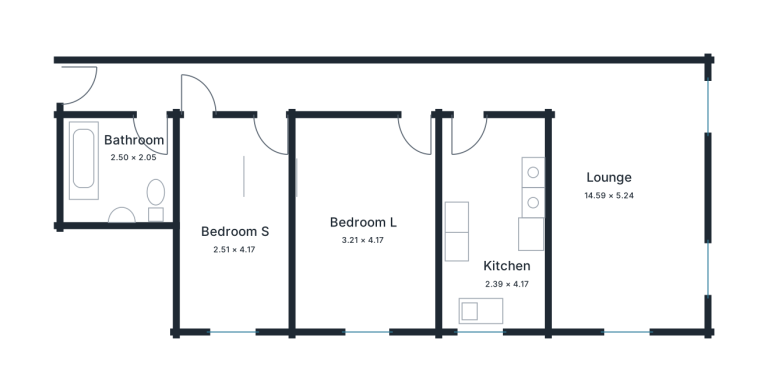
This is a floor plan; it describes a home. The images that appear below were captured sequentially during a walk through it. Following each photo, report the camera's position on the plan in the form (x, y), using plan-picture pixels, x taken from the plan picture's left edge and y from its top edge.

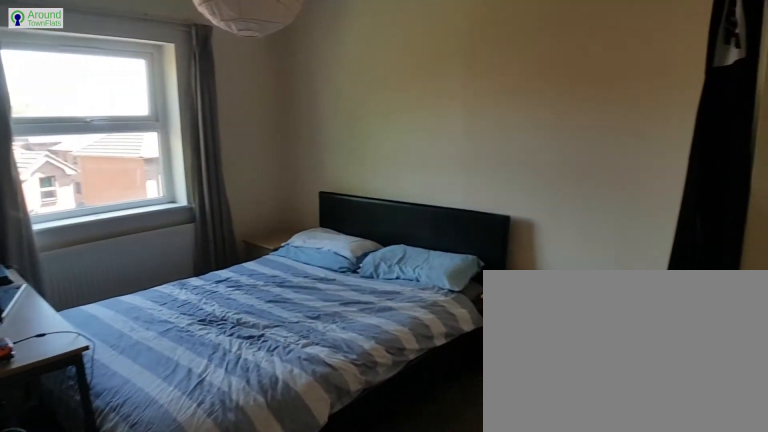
(416, 111)
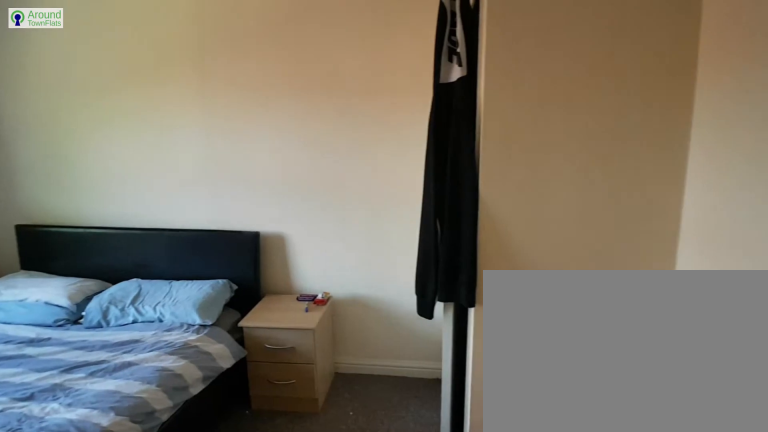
(417, 111)
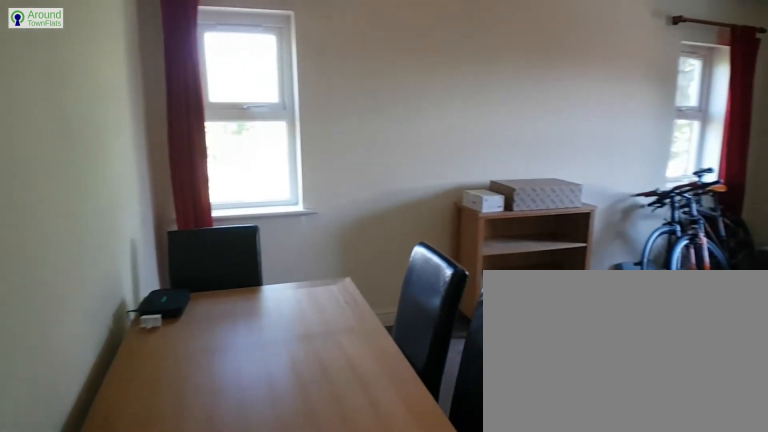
(557, 84)
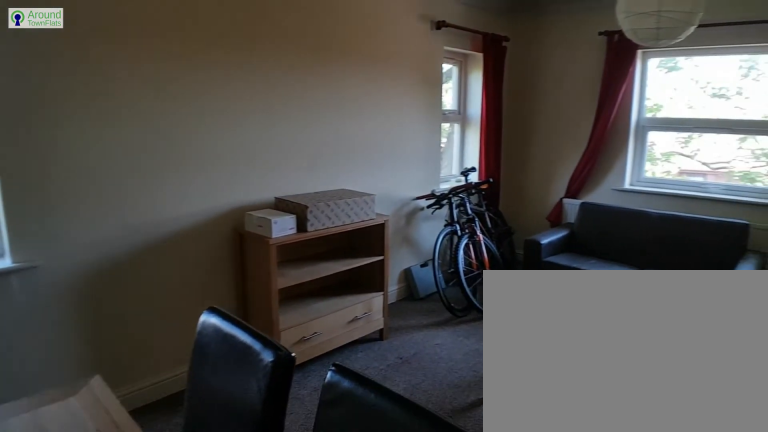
(559, 85)
